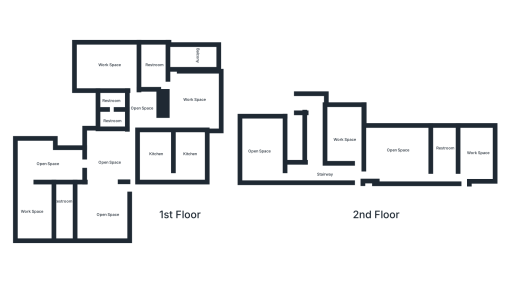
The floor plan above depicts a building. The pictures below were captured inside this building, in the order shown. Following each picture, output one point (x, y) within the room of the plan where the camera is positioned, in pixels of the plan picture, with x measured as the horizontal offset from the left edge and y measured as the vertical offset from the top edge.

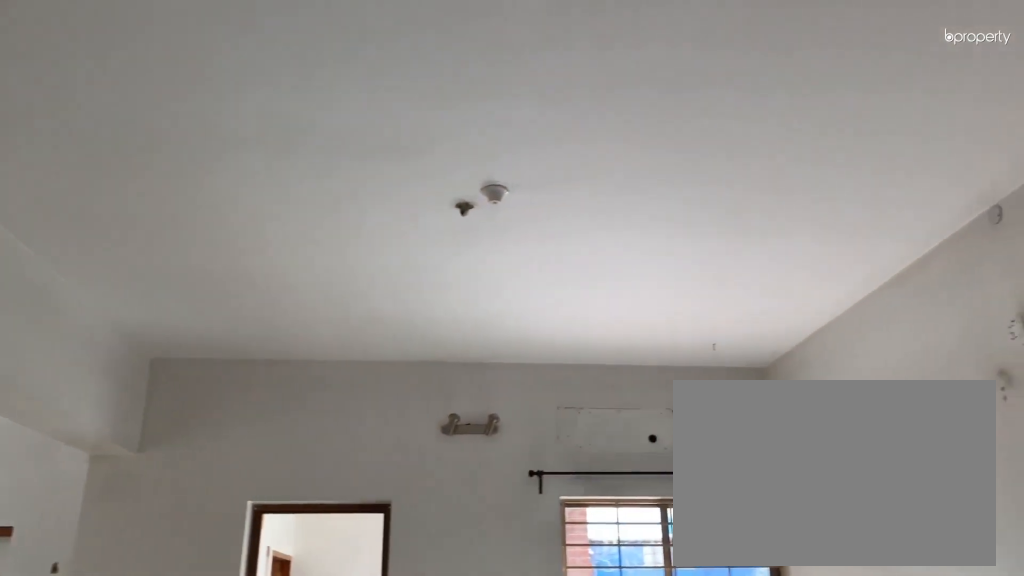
(105, 158)
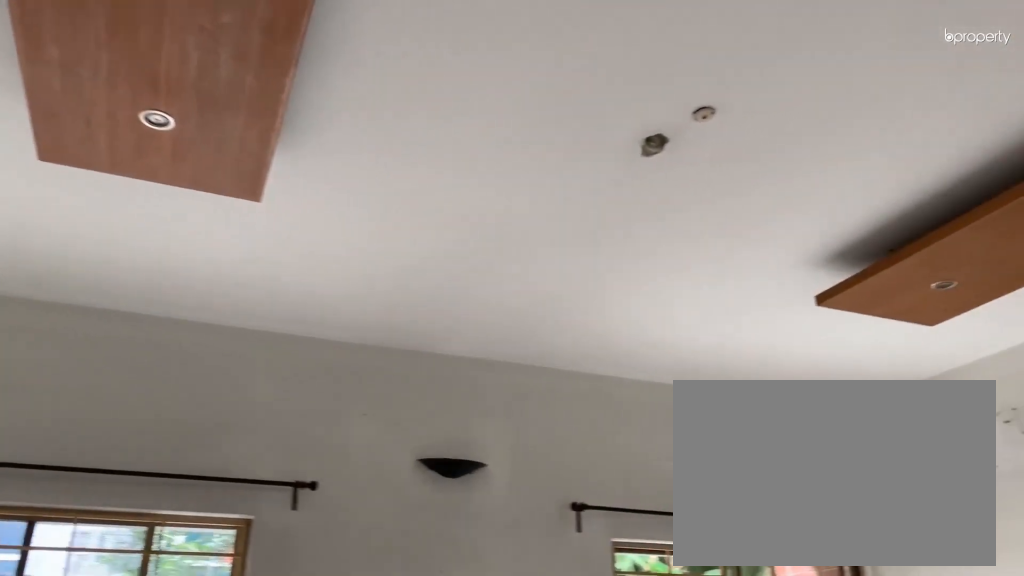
(101, 211)
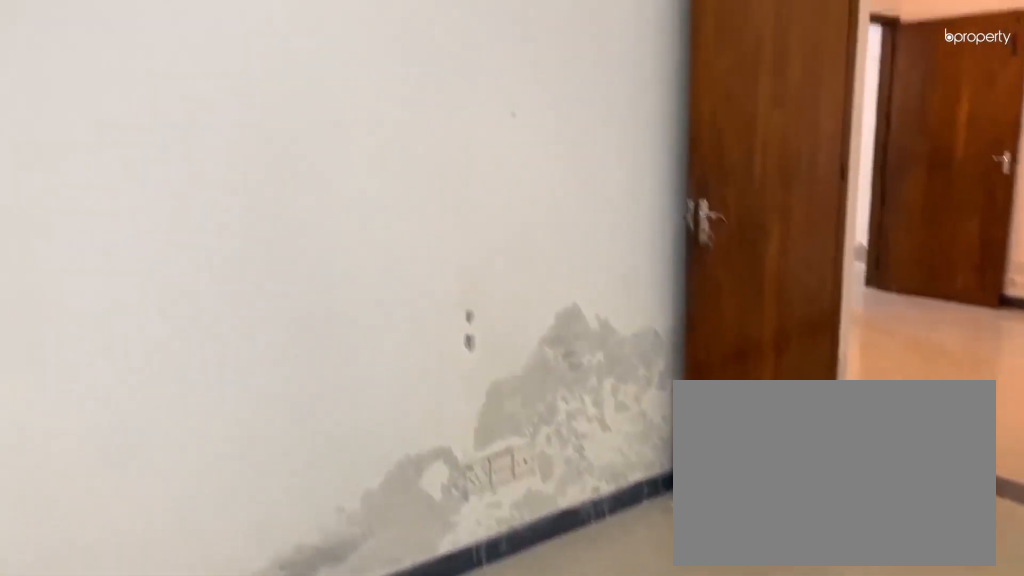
(109, 71)
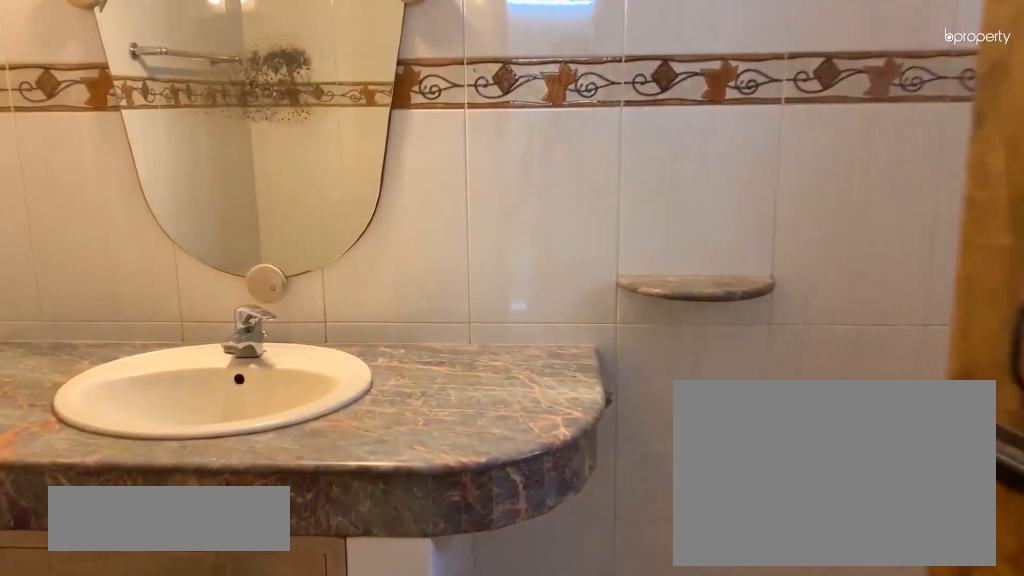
(110, 118)
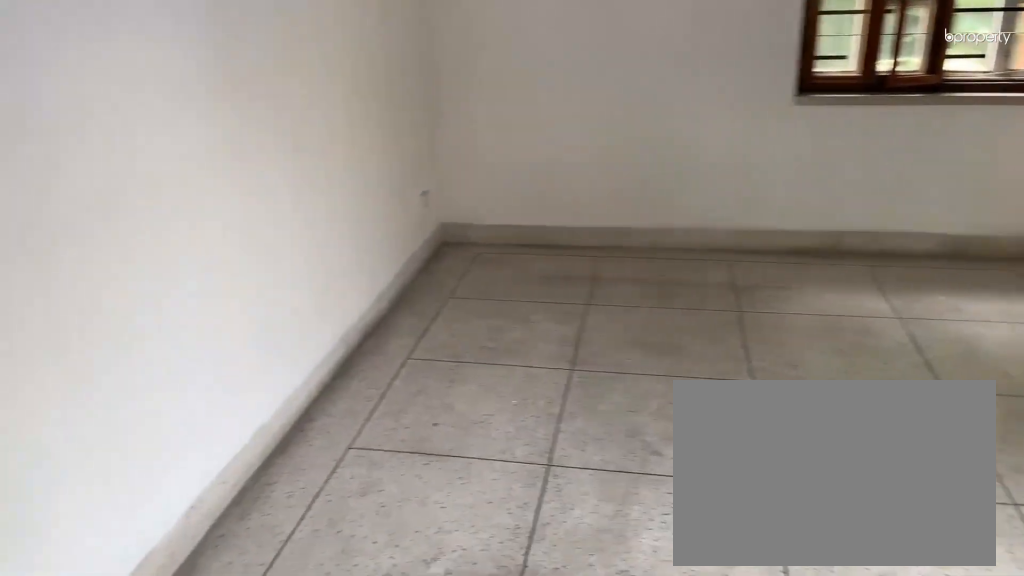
(476, 154)
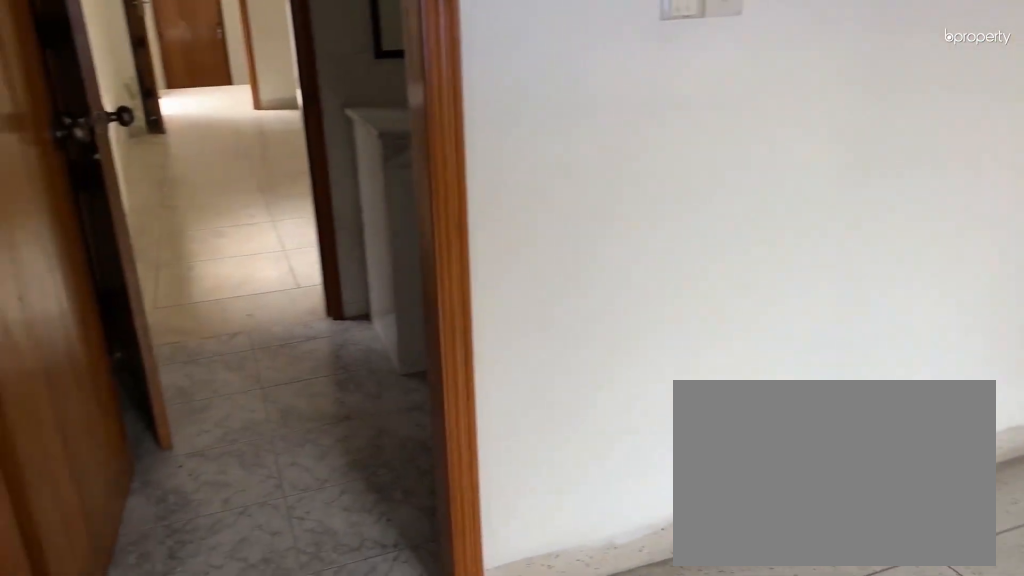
(476, 154)
